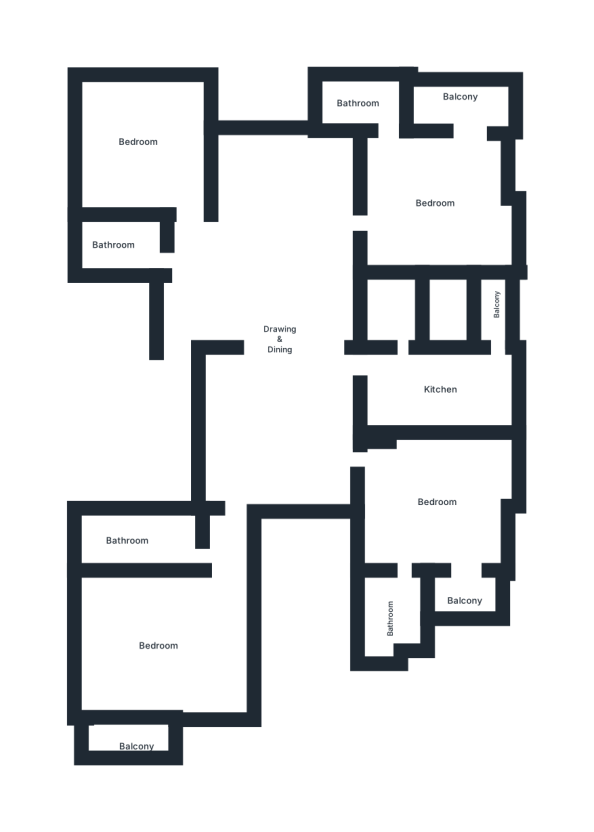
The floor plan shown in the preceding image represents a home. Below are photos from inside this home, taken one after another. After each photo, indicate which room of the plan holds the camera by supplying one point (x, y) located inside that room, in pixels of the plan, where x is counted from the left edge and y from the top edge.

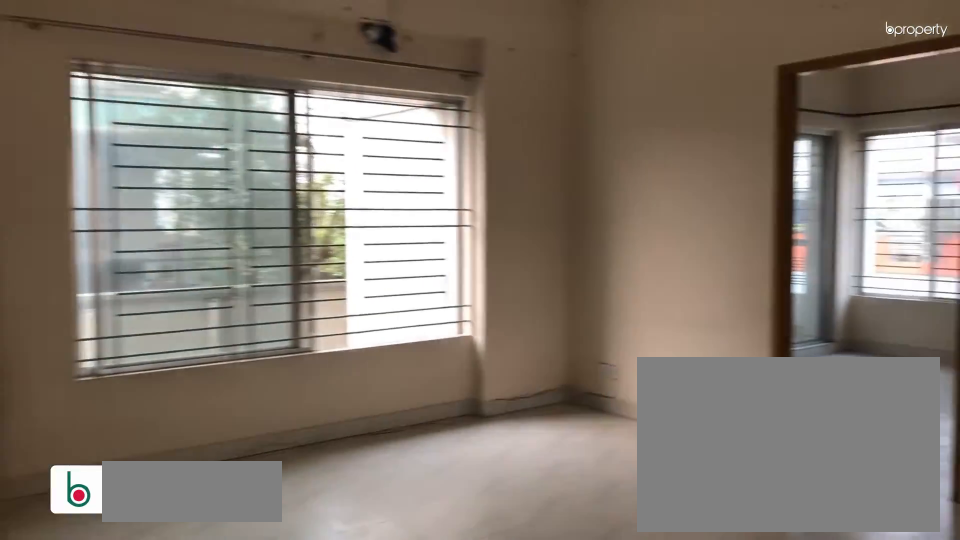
(277, 290)
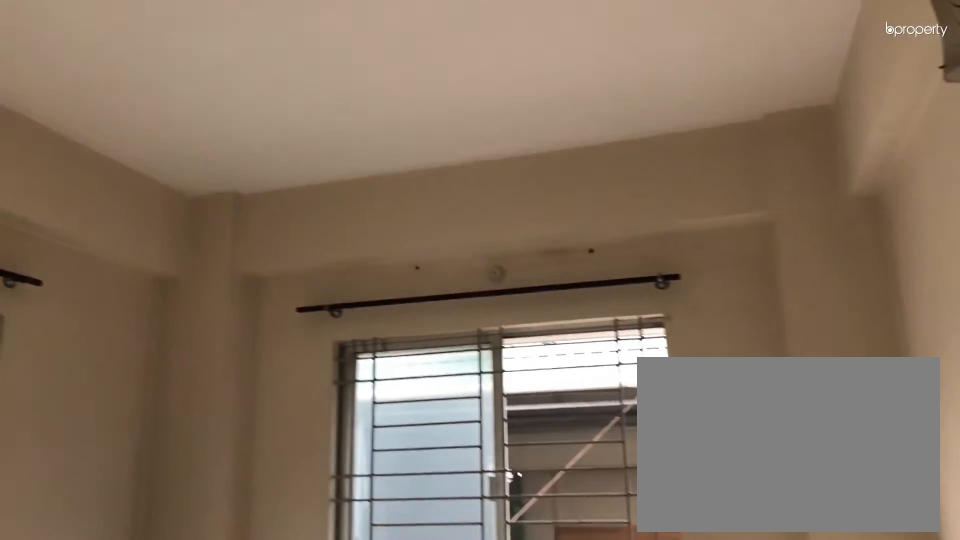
(148, 148)
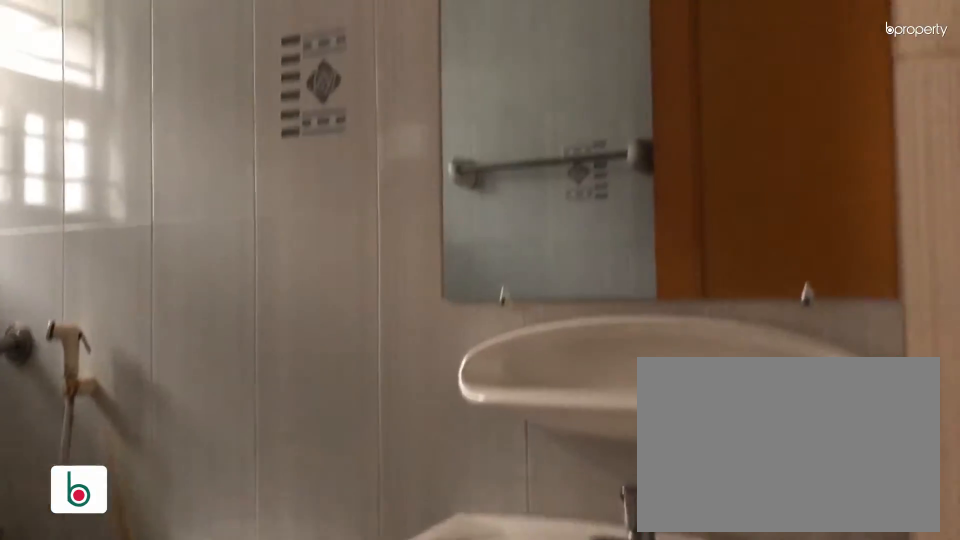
(114, 245)
